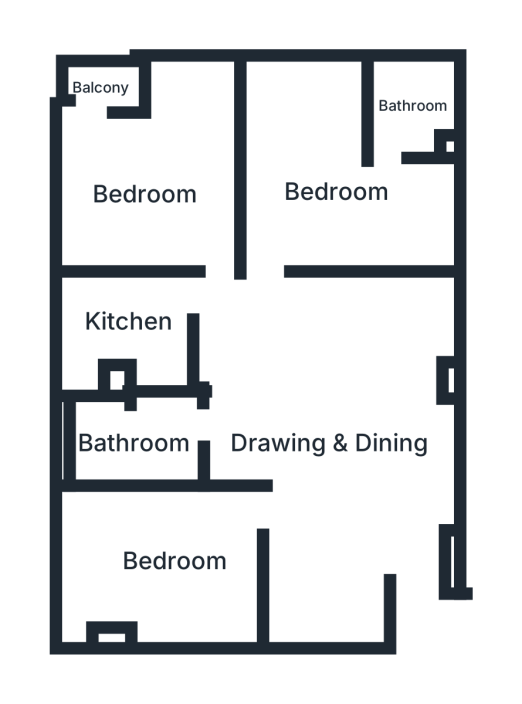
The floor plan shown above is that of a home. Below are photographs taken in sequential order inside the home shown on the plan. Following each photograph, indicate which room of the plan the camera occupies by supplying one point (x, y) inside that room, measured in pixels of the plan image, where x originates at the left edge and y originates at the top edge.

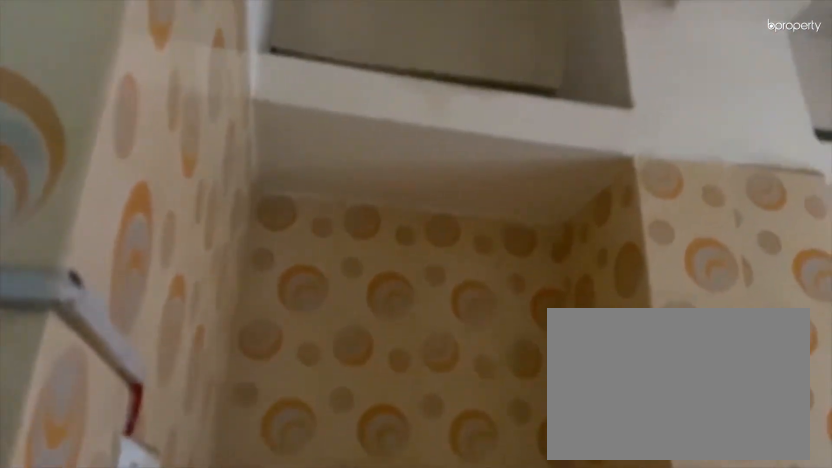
(132, 320)
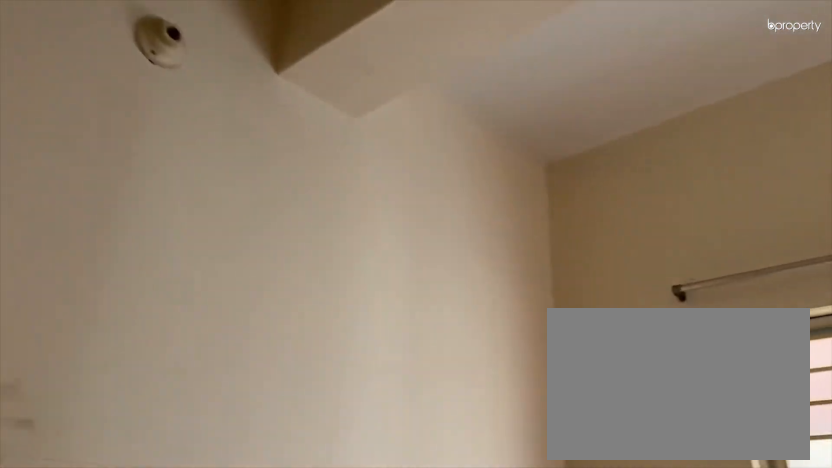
(141, 196)
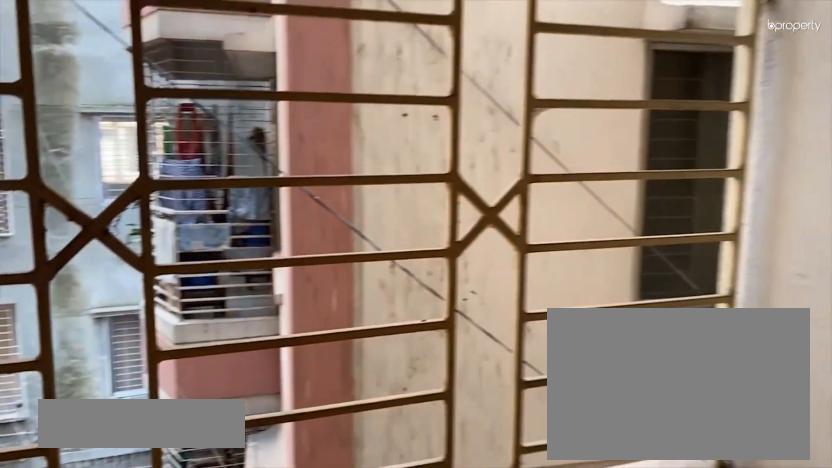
(101, 88)
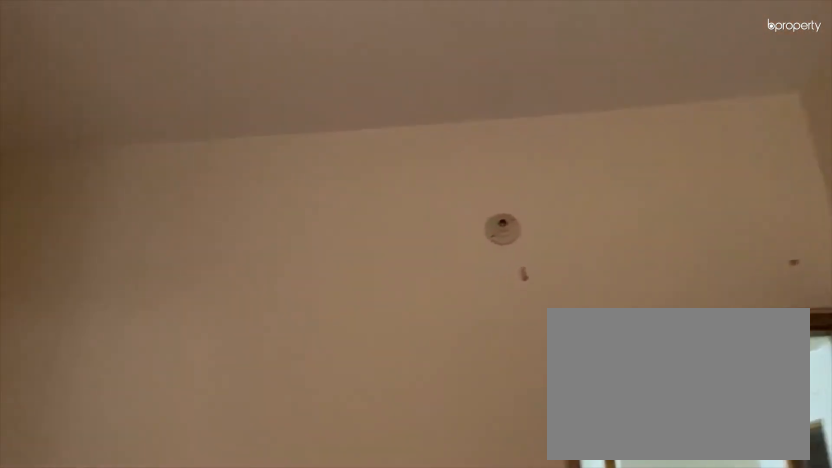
(330, 190)
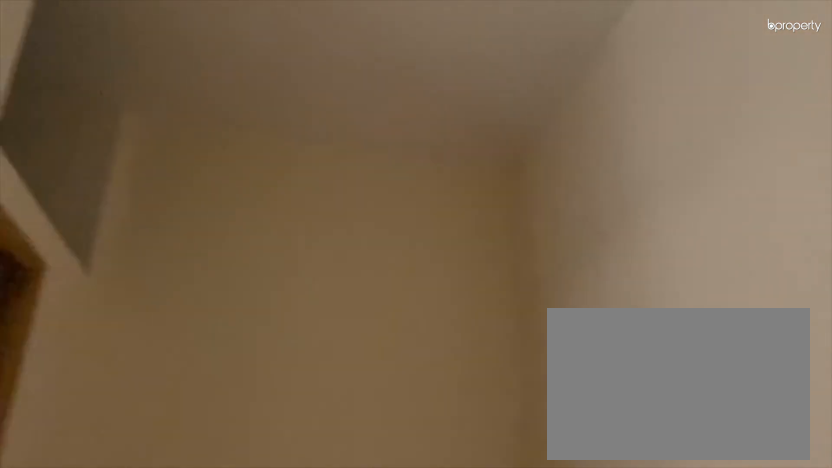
(330, 190)
